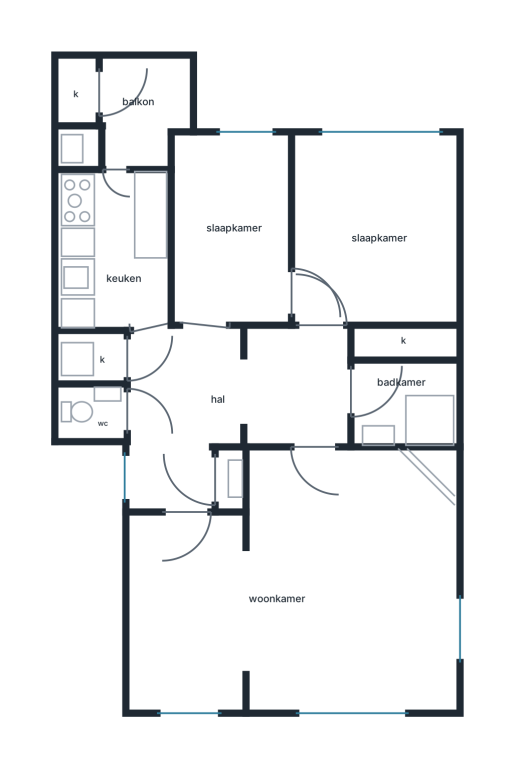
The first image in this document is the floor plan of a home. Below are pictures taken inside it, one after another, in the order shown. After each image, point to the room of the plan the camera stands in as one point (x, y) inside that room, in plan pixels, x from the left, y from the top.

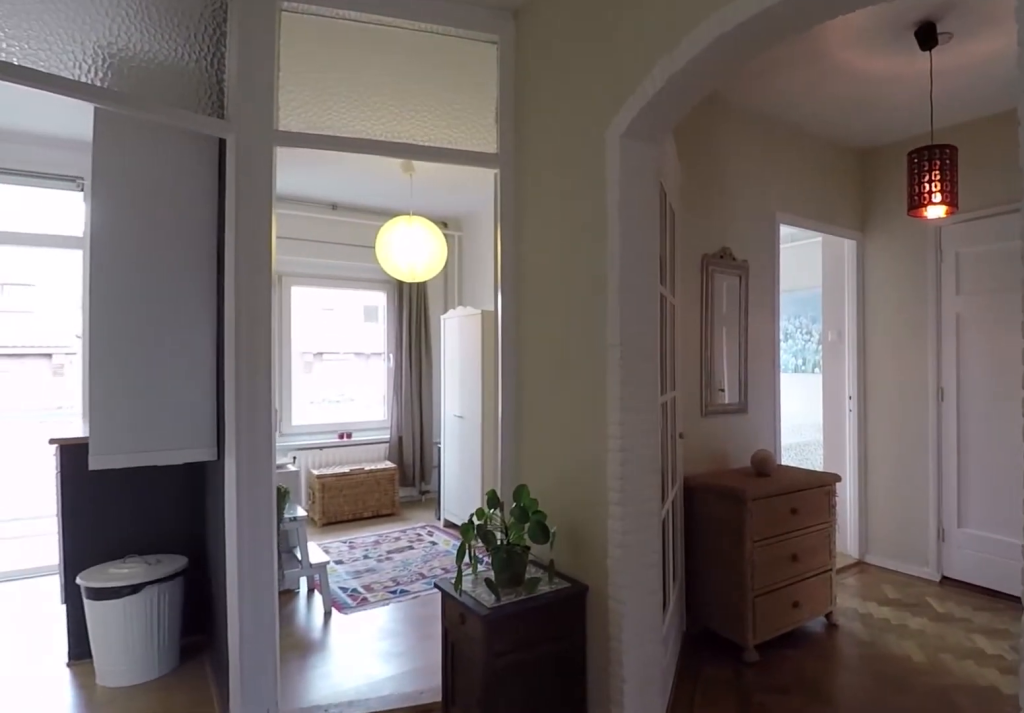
(132, 374)
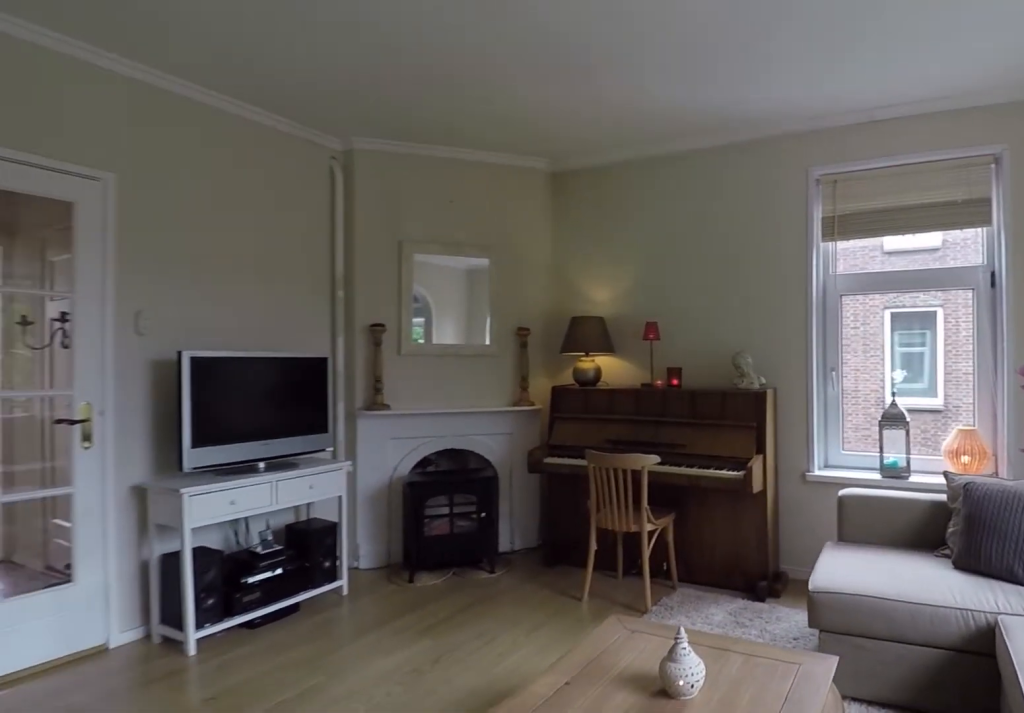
(302, 587)
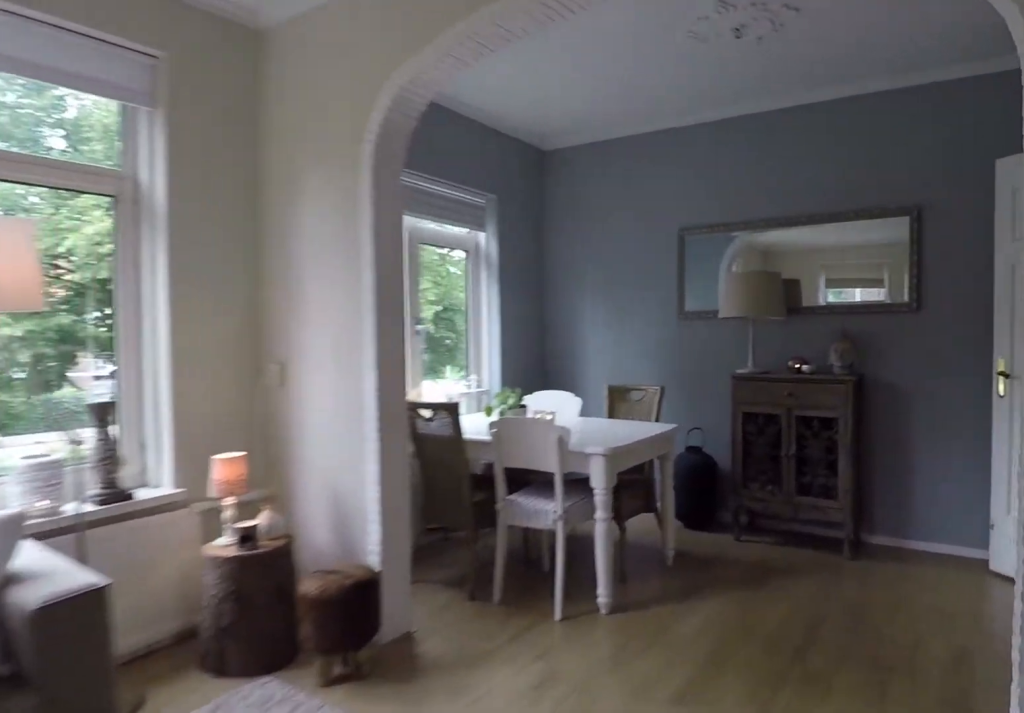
(302, 587)
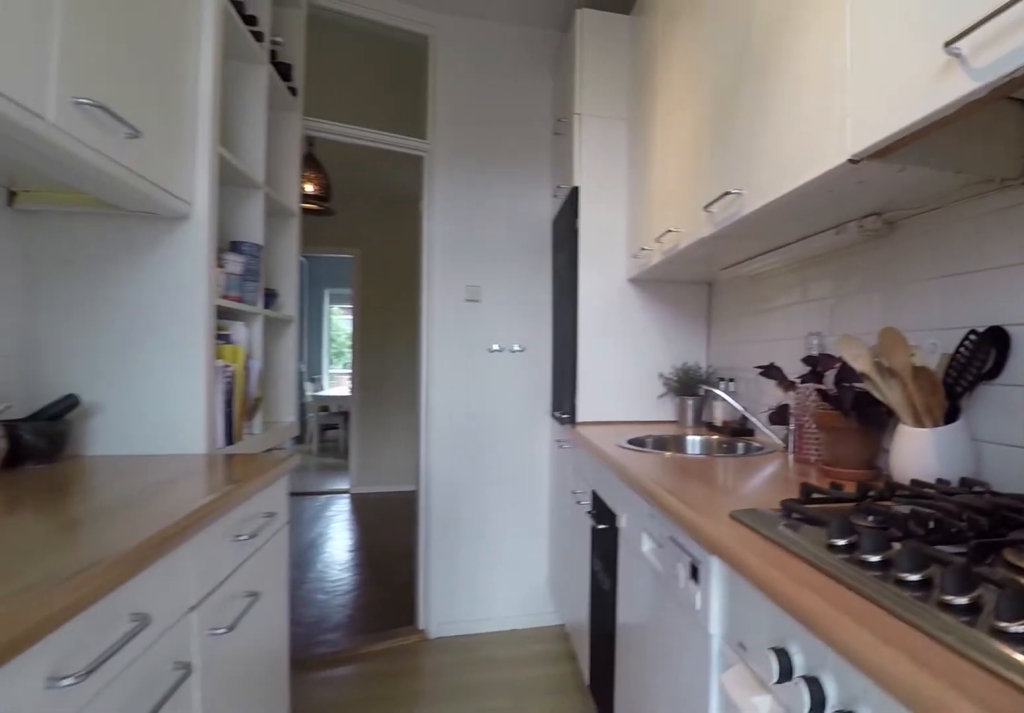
(114, 248)
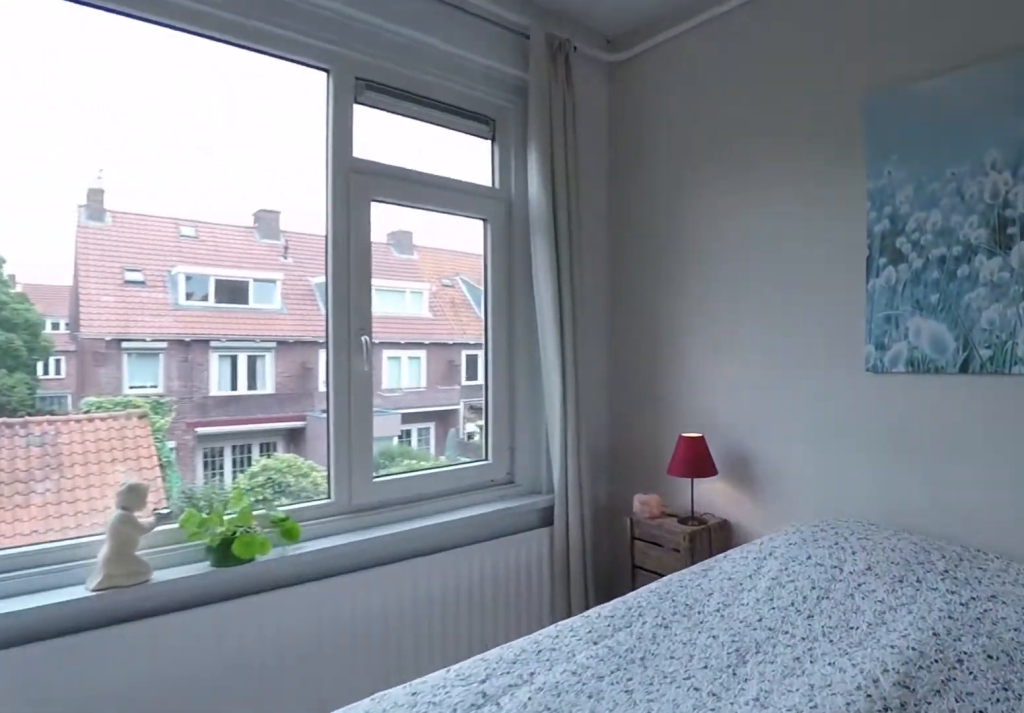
(372, 230)
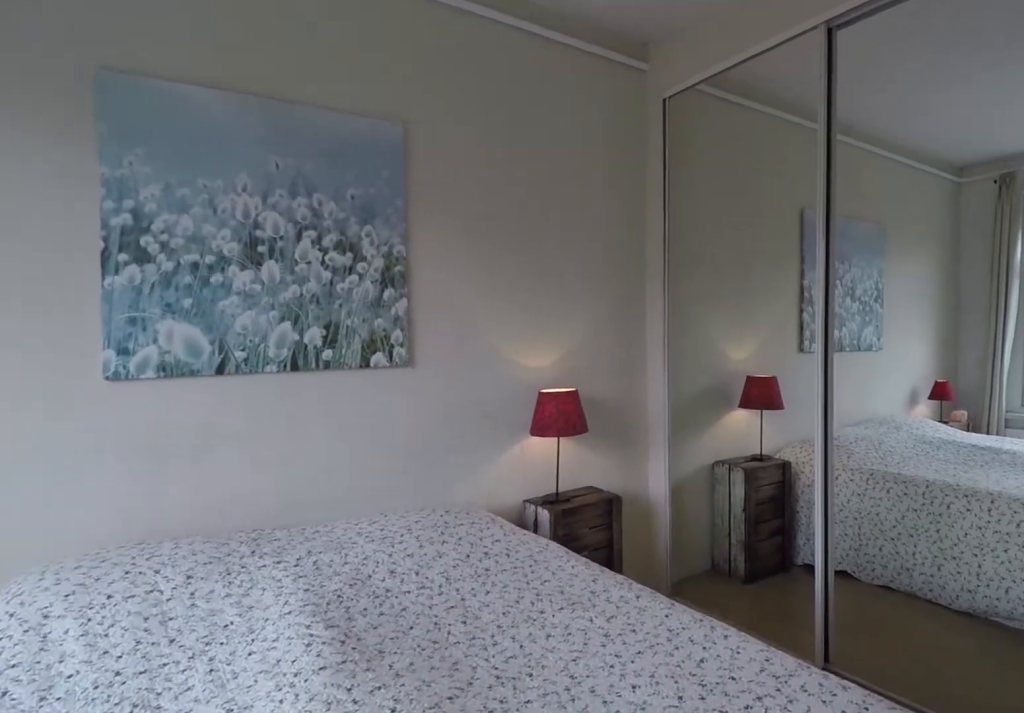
(372, 230)
